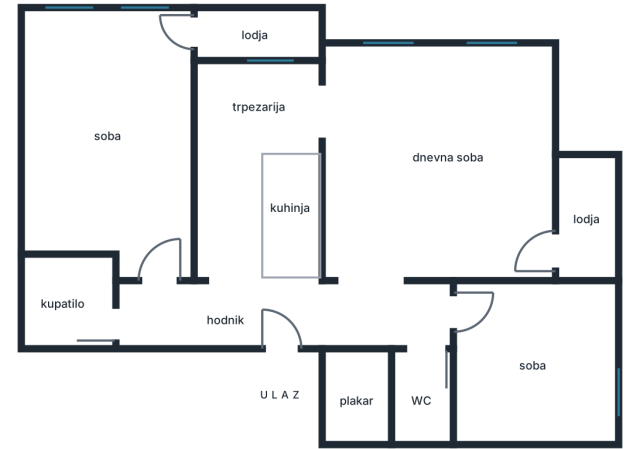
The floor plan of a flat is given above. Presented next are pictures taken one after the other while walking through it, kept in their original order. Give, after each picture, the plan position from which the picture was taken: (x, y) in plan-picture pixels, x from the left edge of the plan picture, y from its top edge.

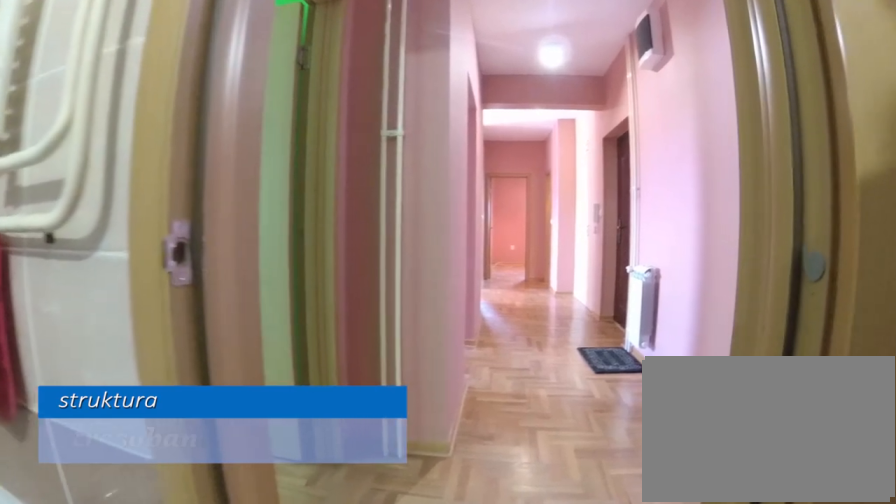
(46, 314)
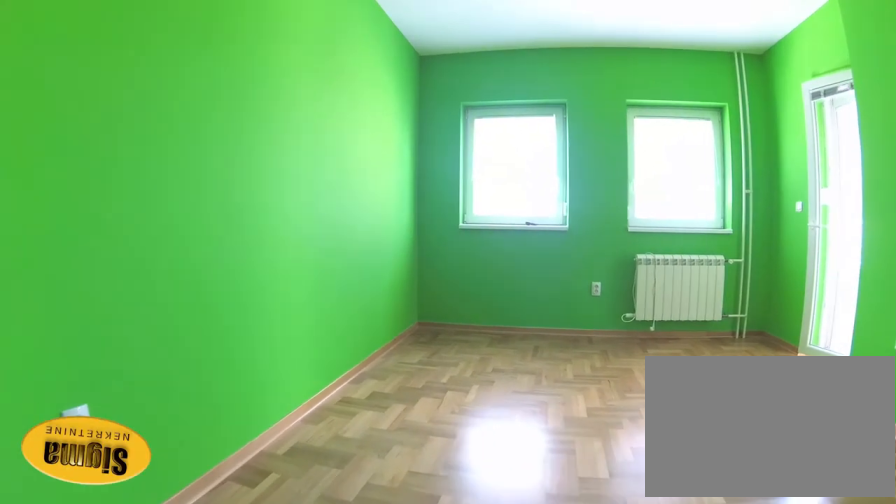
(96, 191)
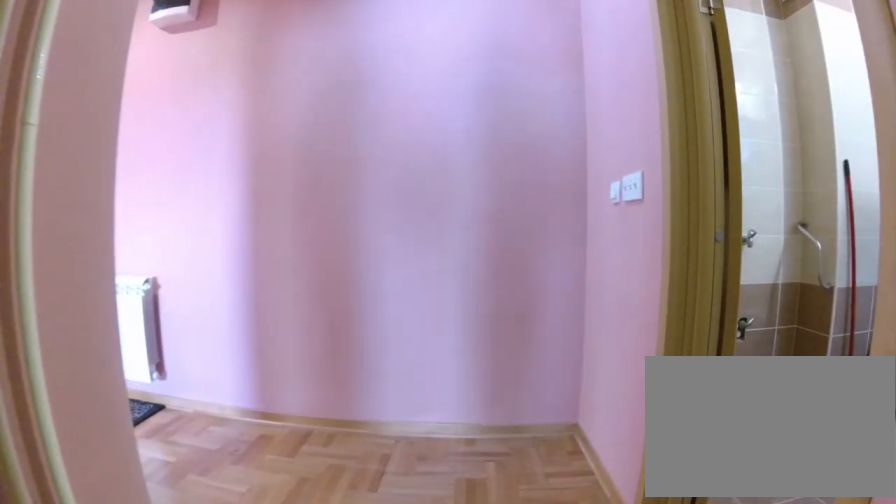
(158, 257)
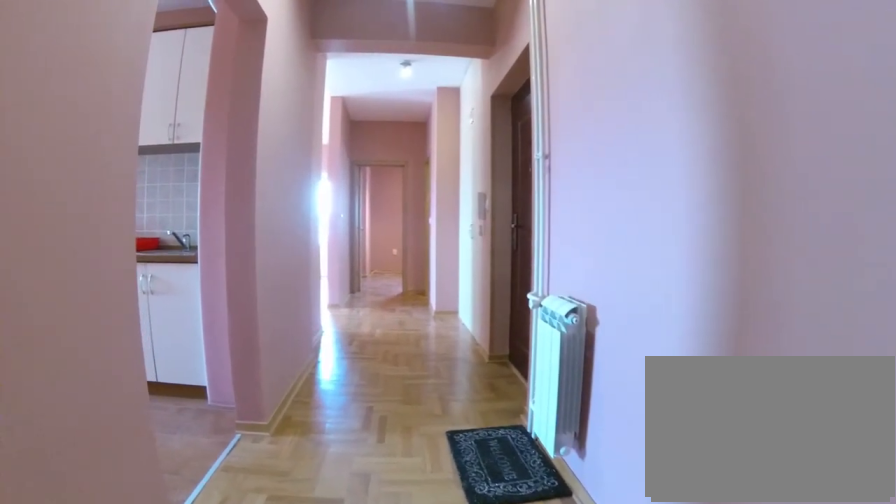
(152, 317)
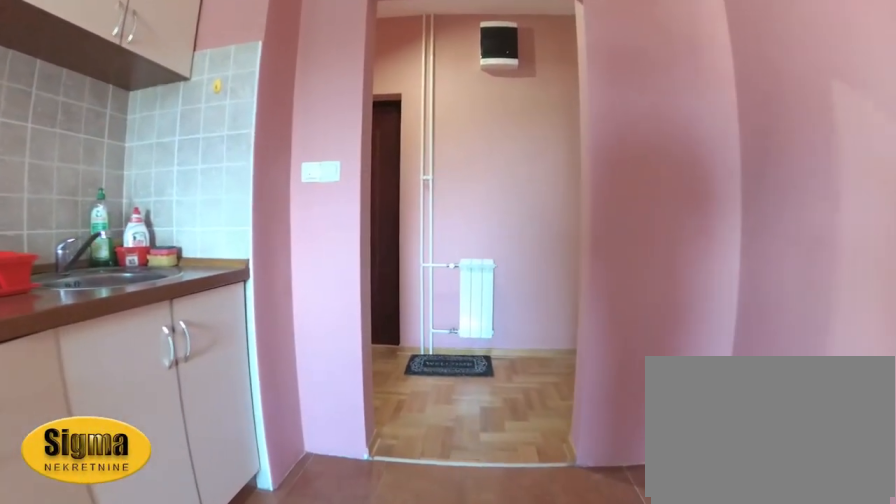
(229, 197)
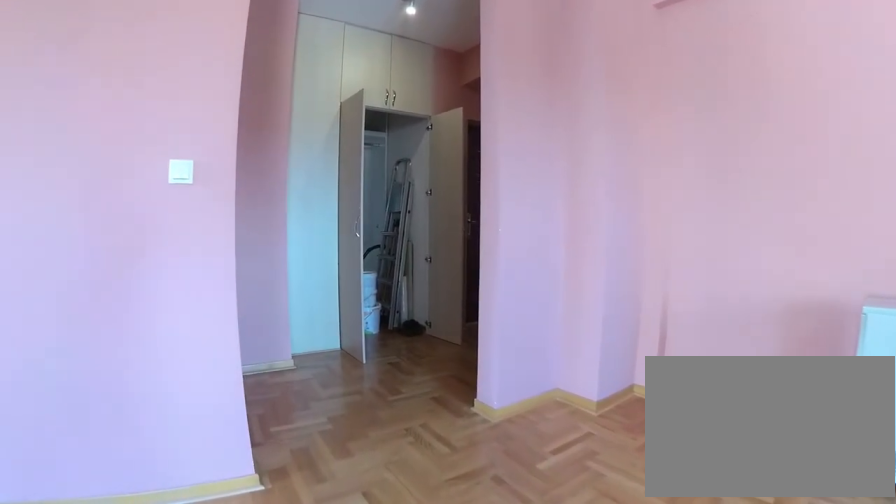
(396, 206)
